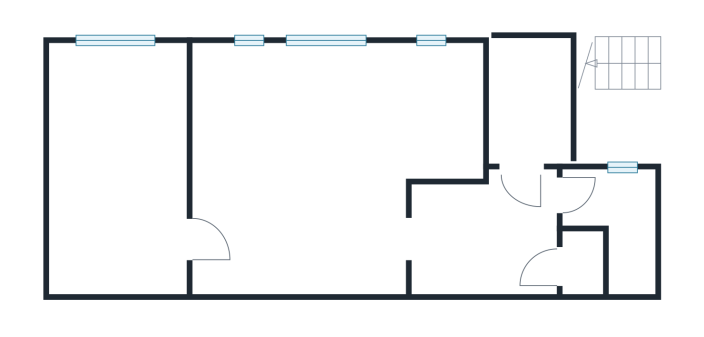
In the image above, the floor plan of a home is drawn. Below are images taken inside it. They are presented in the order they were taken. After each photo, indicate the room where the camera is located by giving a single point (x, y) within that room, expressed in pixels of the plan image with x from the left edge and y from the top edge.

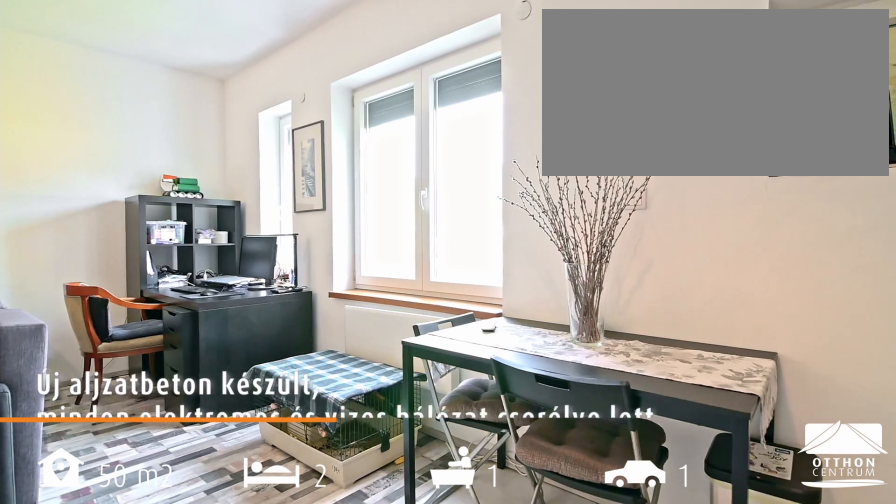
(438, 109)
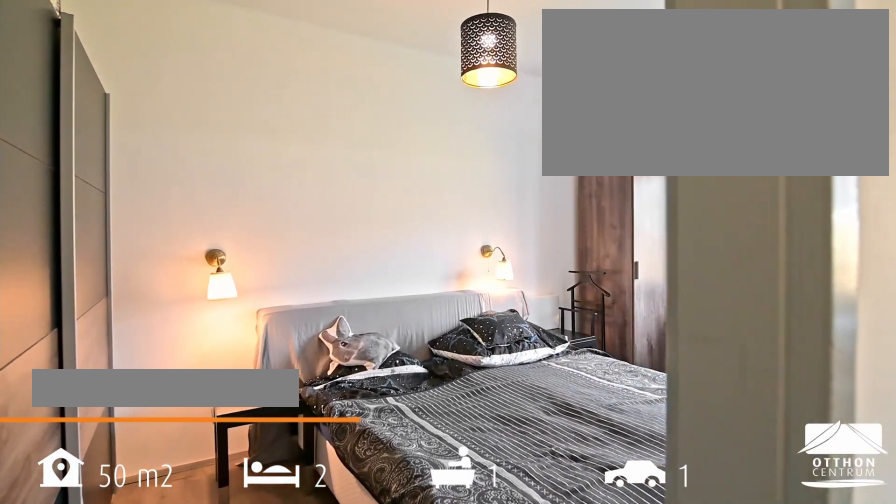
(119, 167)
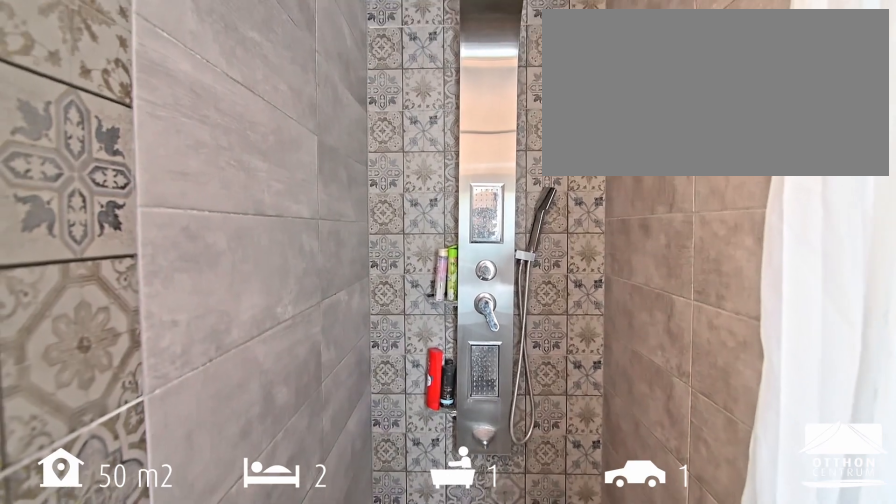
(624, 206)
